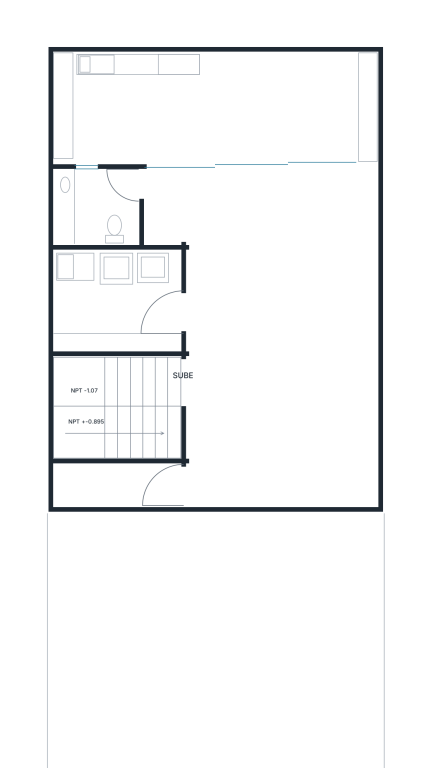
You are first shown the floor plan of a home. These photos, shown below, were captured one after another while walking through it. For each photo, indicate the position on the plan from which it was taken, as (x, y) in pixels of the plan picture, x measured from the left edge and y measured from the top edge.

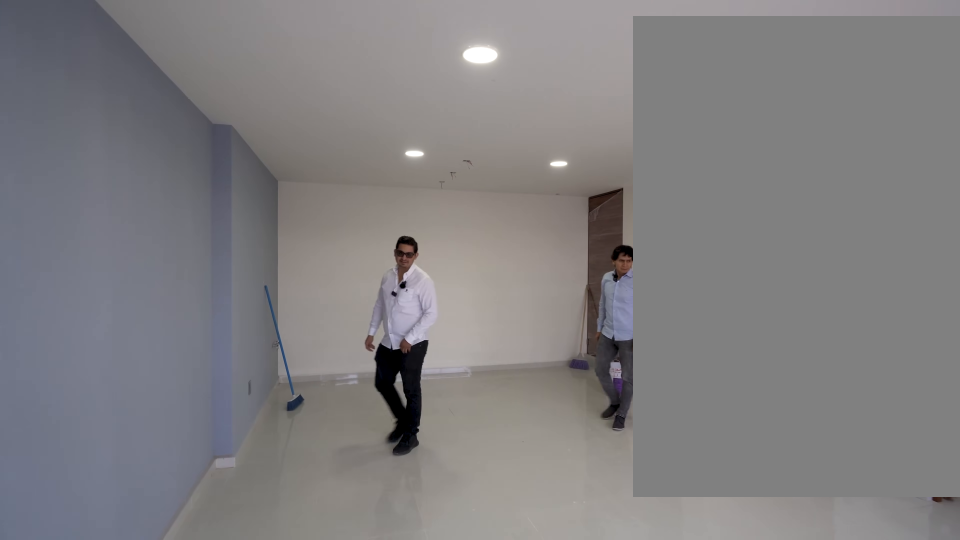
(330, 191)
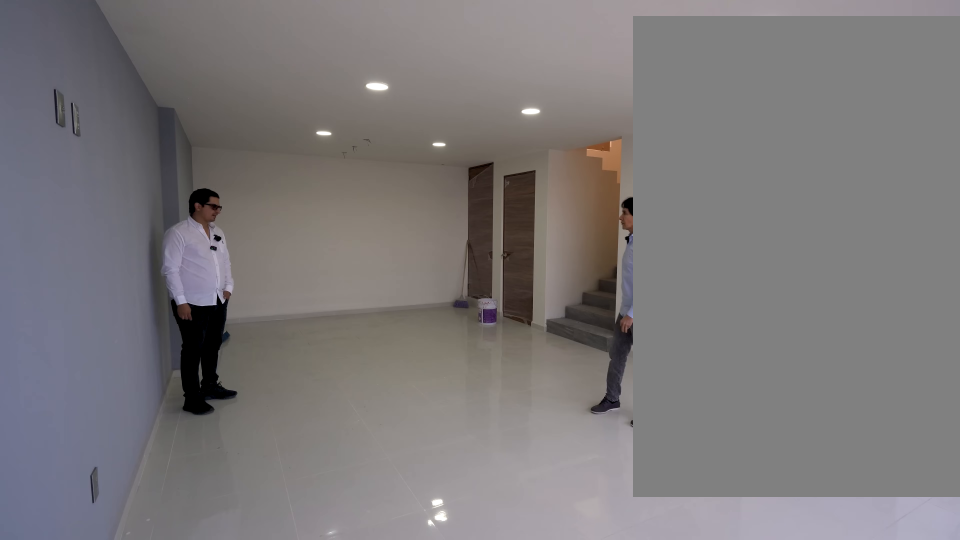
(330, 191)
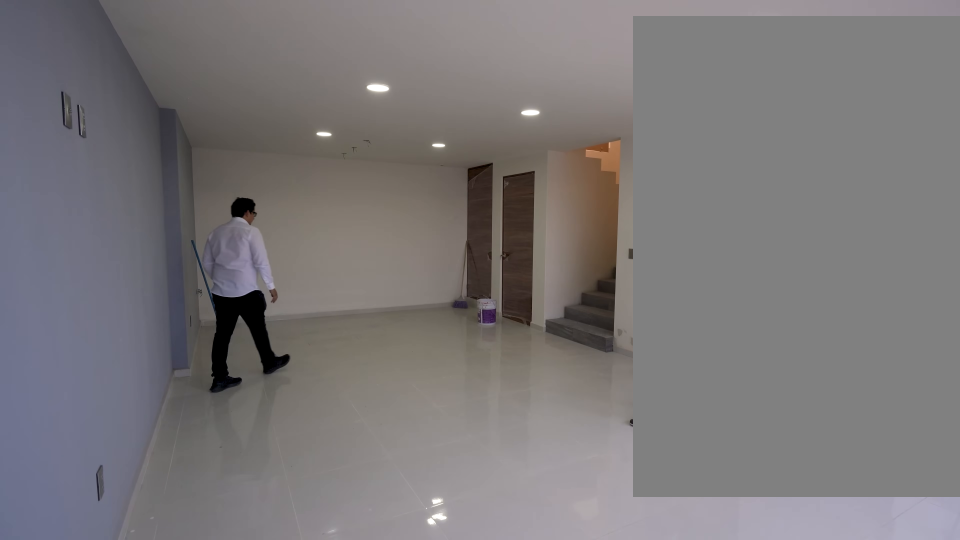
(330, 192)
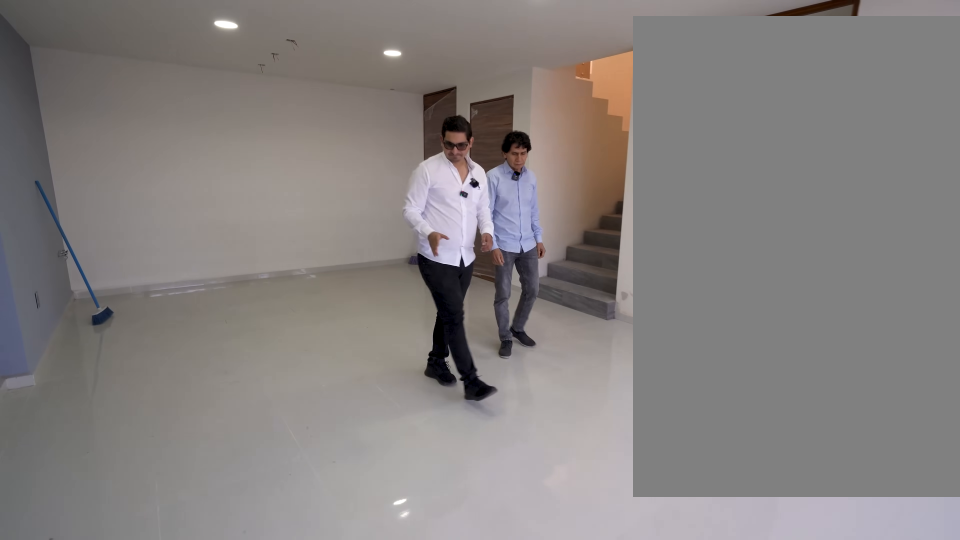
(321, 237)
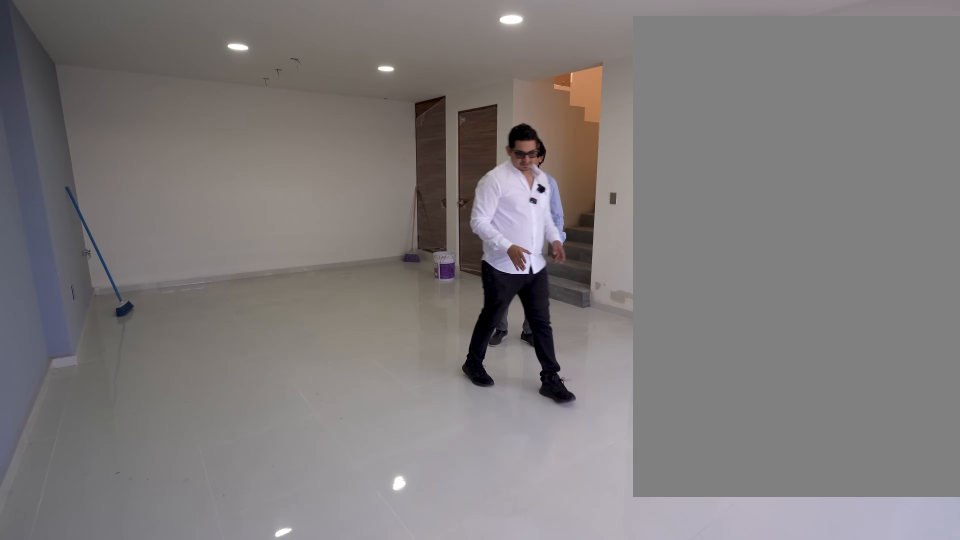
(321, 237)
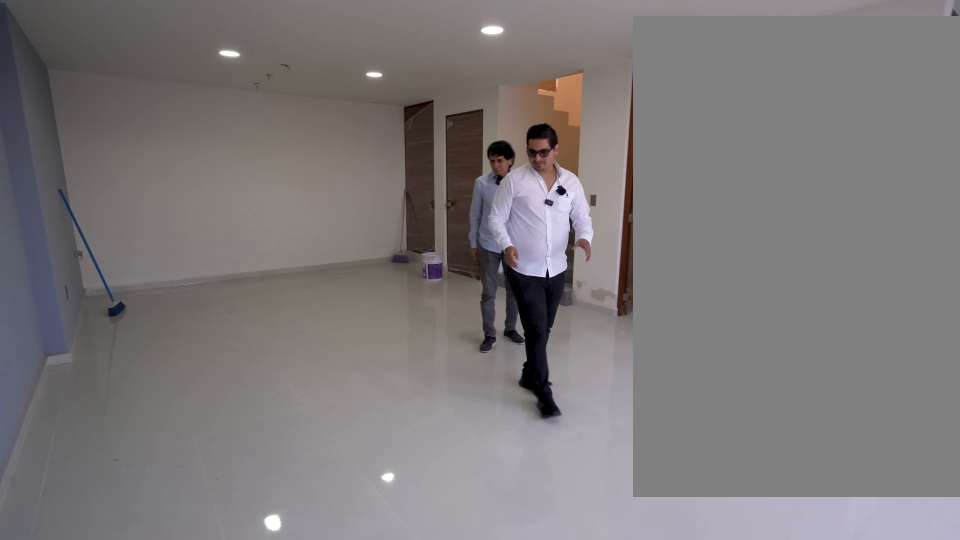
(304, 243)
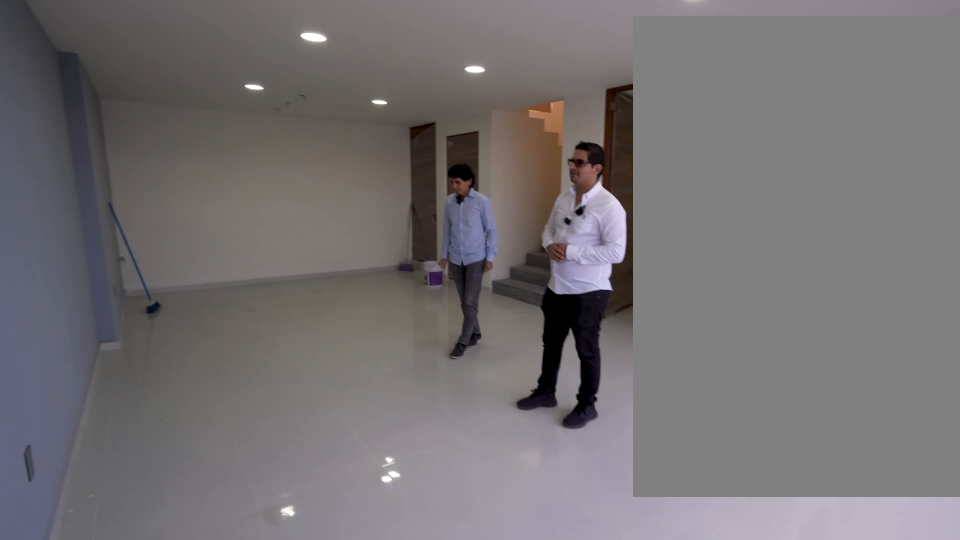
(281, 250)
